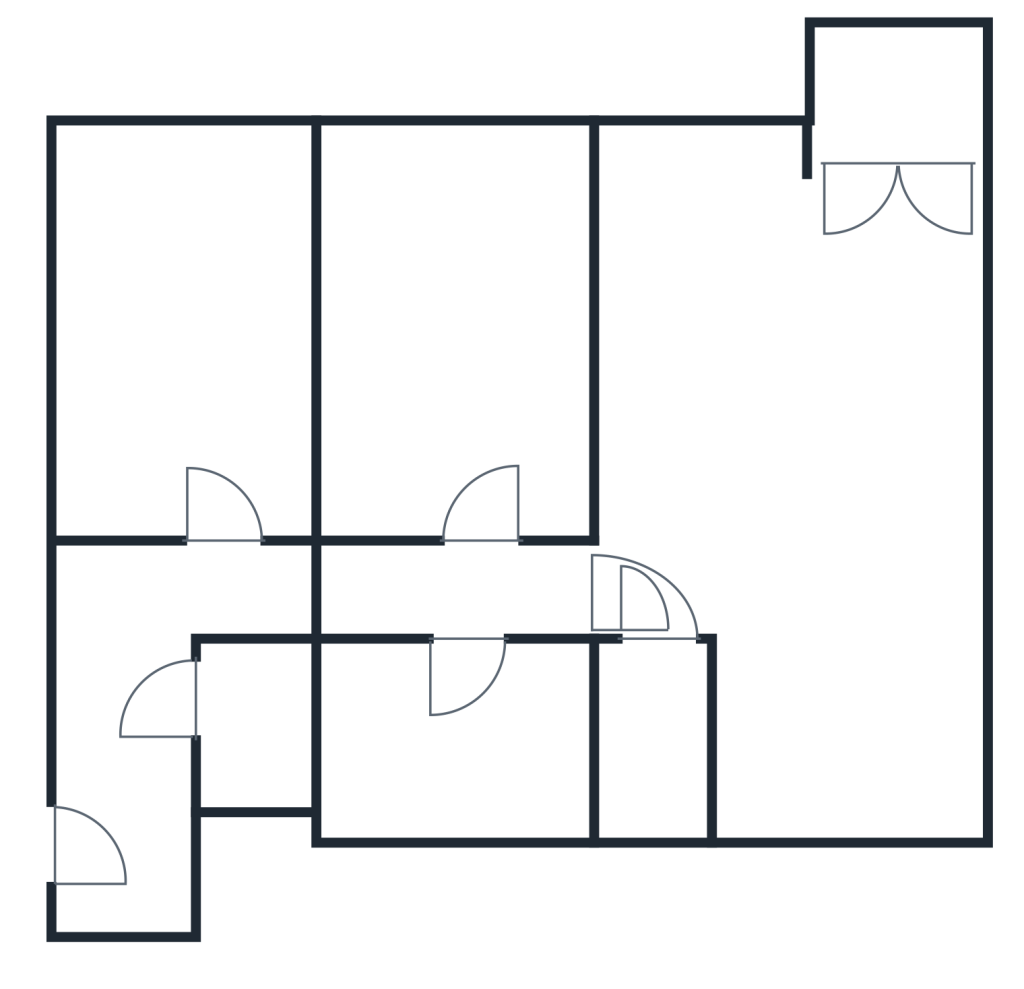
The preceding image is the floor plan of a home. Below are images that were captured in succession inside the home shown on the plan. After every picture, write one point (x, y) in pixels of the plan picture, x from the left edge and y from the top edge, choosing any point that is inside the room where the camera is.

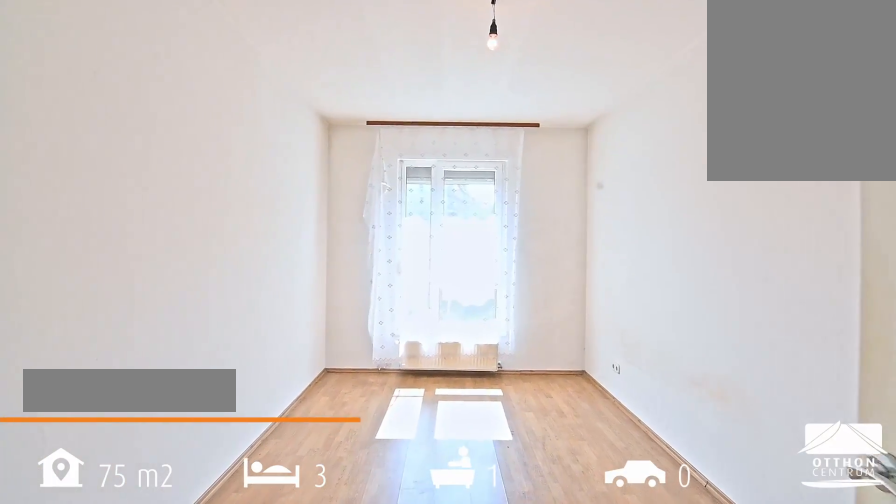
(443, 331)
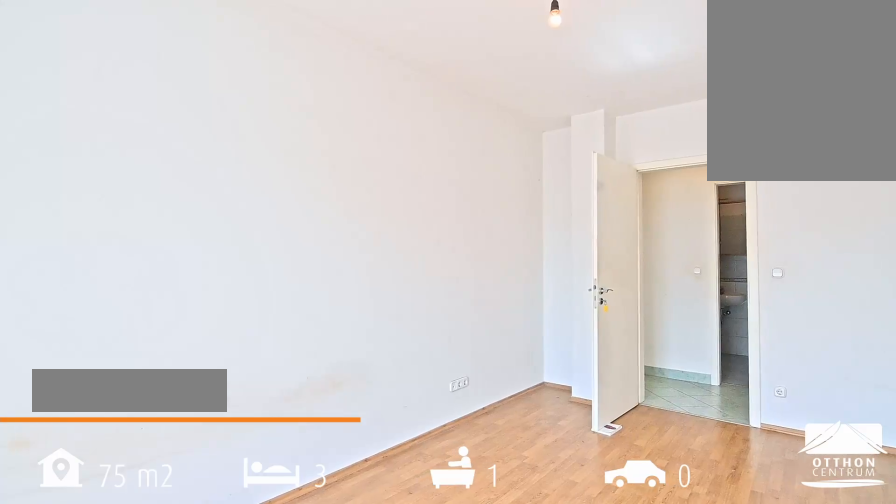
(443, 331)
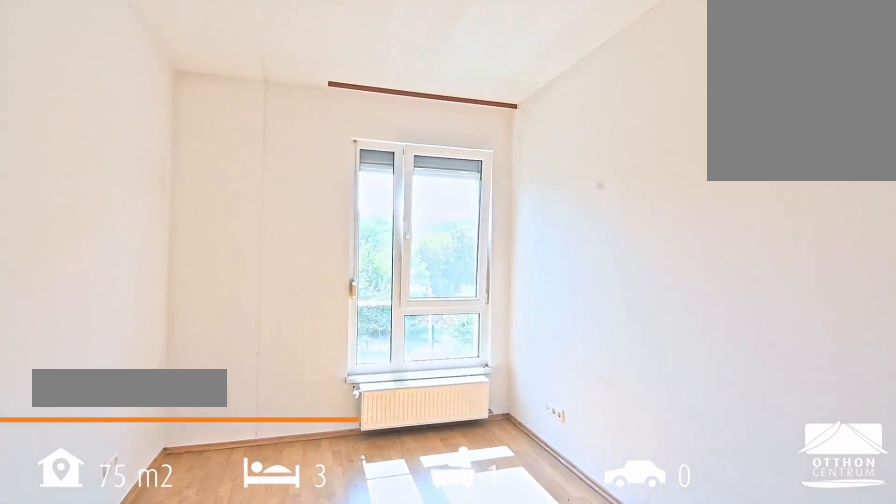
(185, 339)
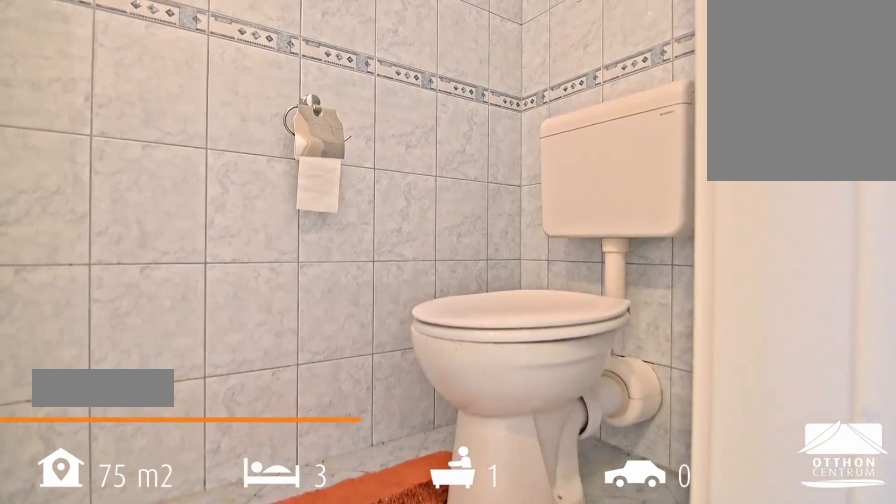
(250, 725)
